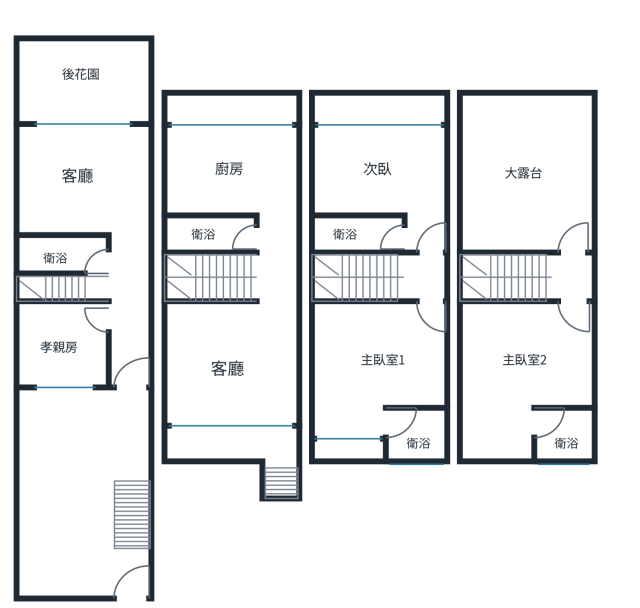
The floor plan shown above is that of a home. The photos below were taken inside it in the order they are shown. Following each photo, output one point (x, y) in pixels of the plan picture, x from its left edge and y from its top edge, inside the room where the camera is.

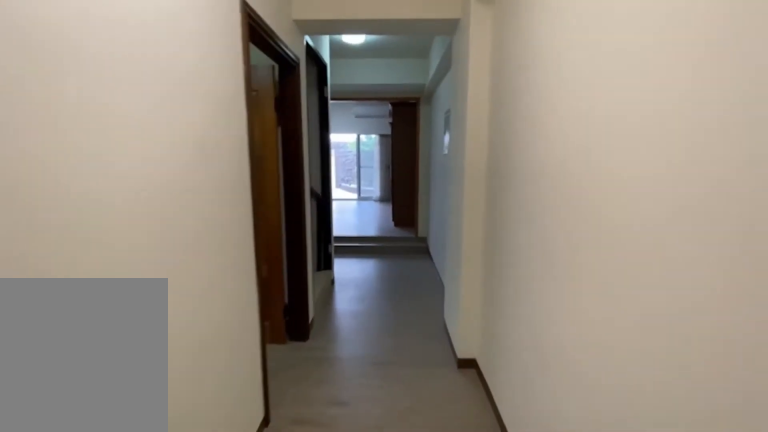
(129, 297)
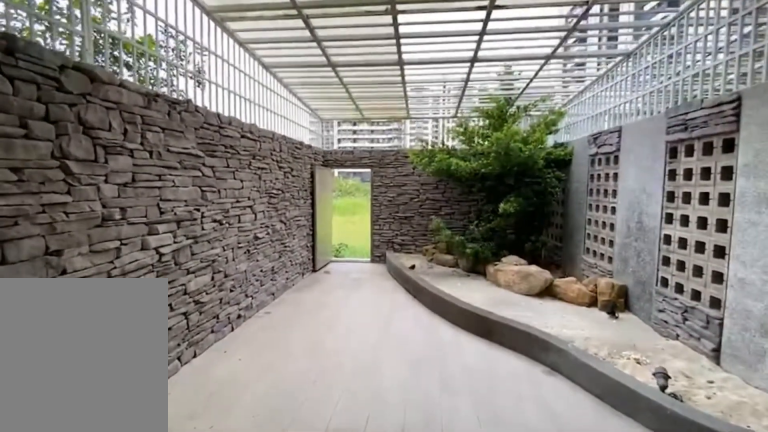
(68, 97)
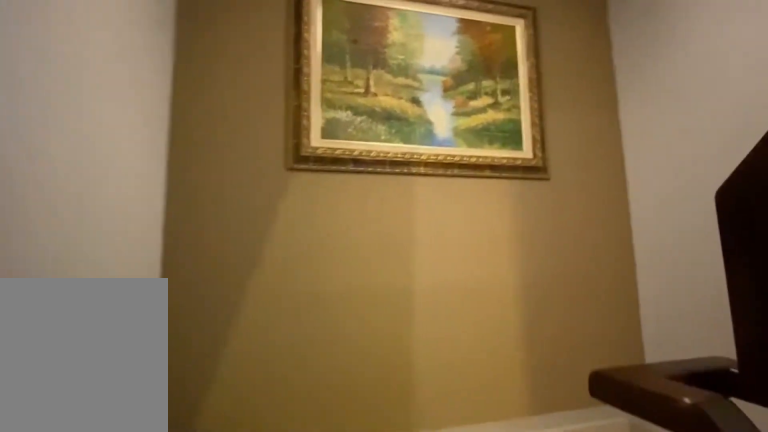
(68, 288)
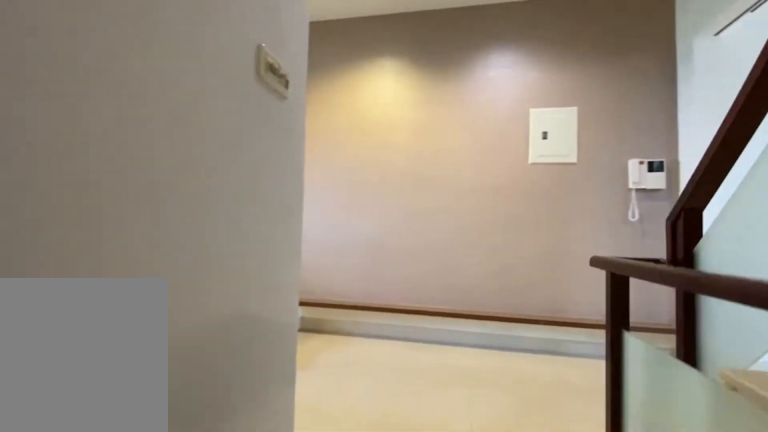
(219, 265)
